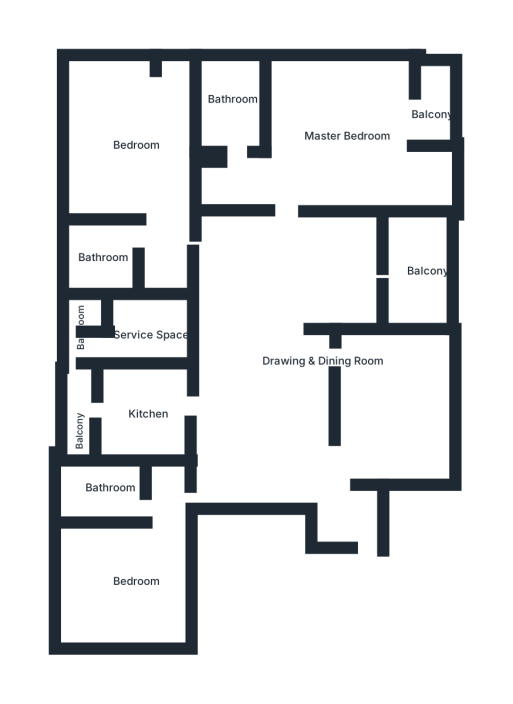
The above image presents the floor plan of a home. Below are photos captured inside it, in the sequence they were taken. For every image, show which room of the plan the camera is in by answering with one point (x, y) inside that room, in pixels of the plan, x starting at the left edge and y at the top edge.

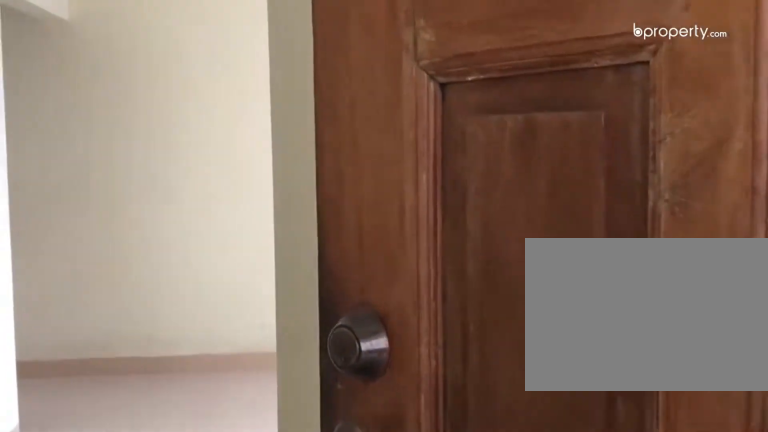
(306, 462)
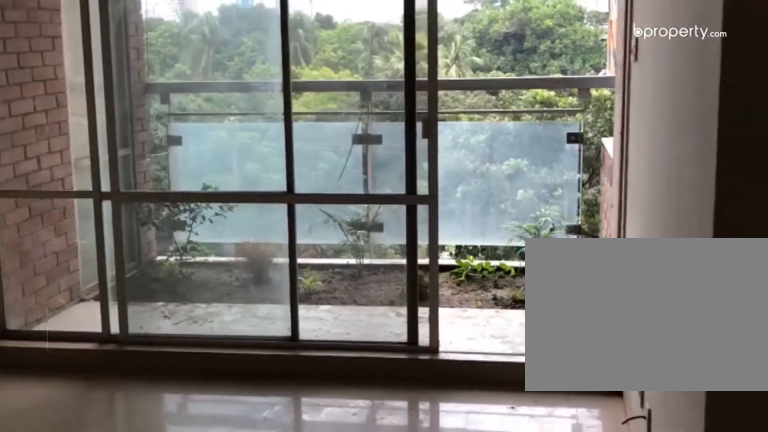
(265, 345)
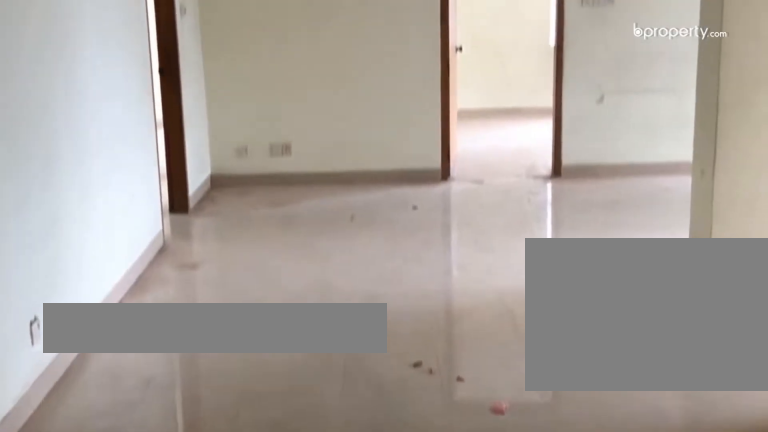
(373, 419)
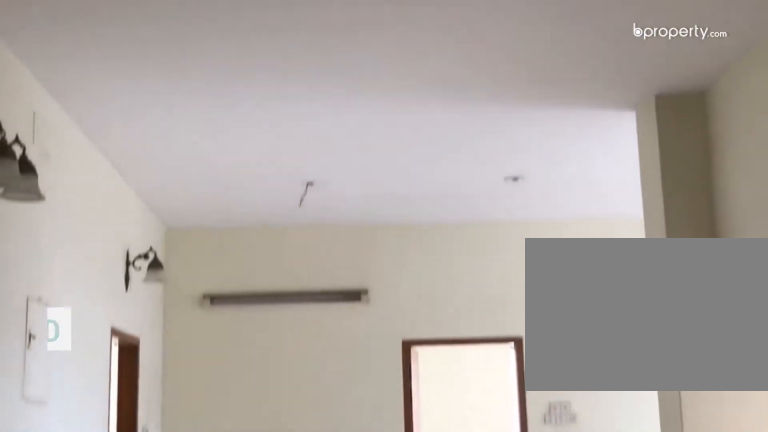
(264, 329)
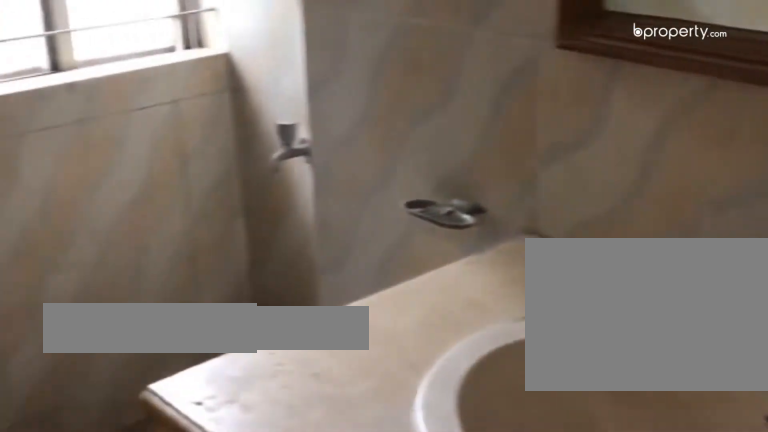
(133, 490)
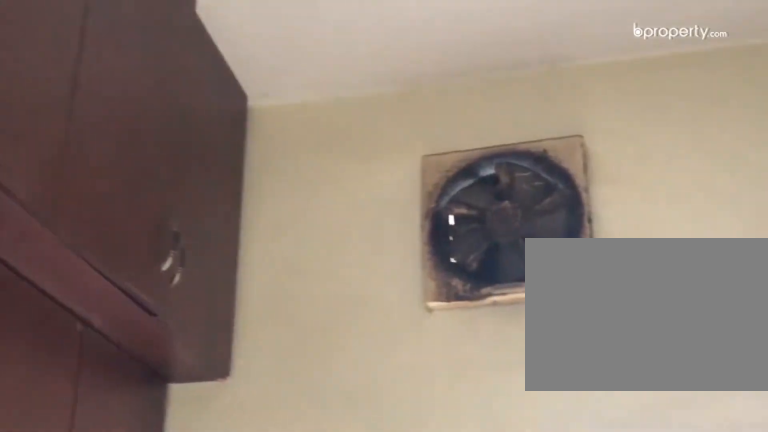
(135, 415)
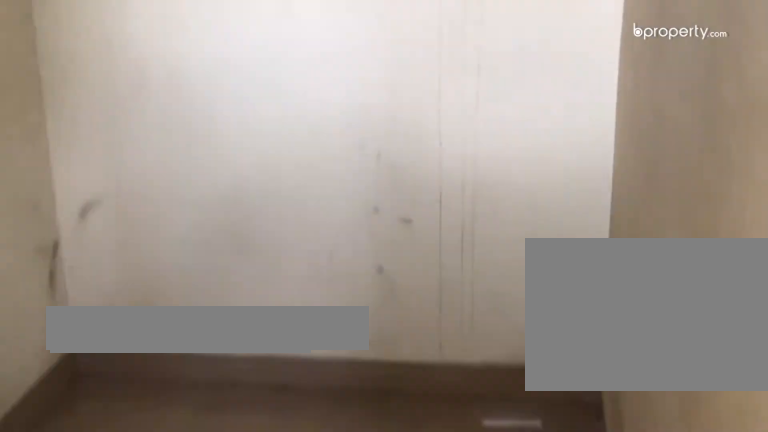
(154, 332)
